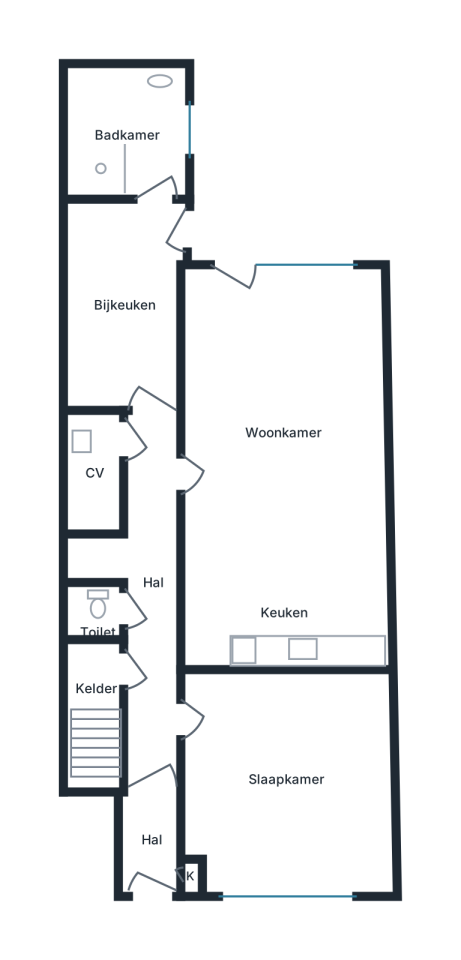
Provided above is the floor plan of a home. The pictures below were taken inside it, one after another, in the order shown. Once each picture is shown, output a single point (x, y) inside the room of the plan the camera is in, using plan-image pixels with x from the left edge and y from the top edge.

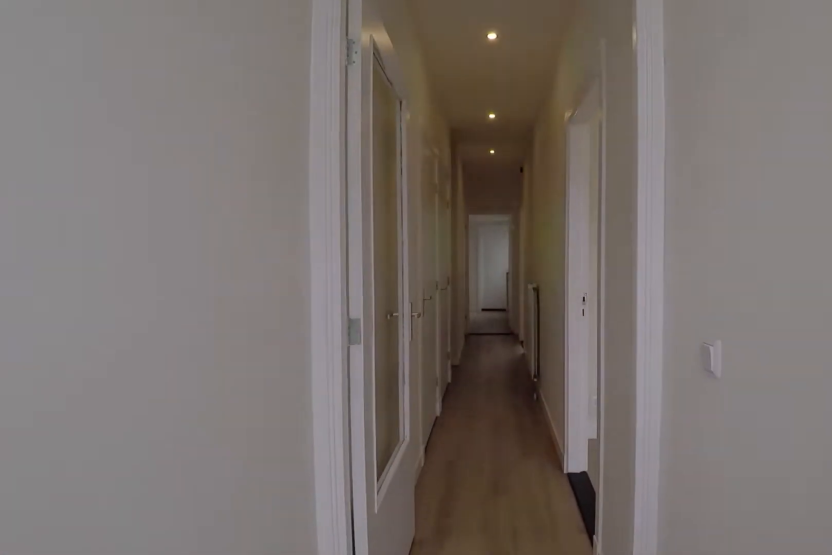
(151, 837)
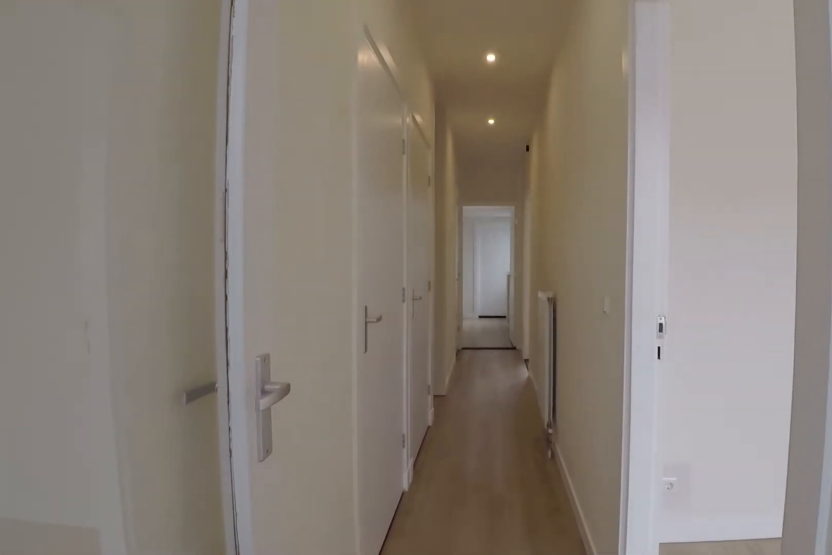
(146, 595)
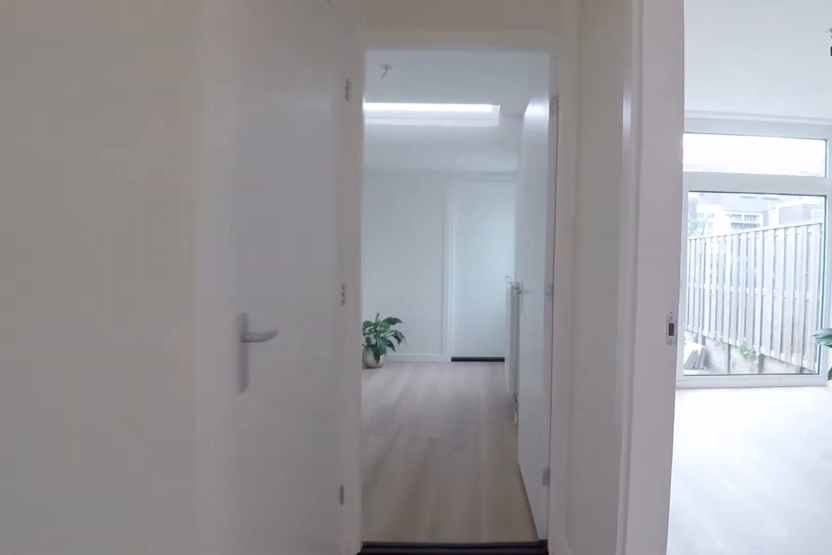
(146, 595)
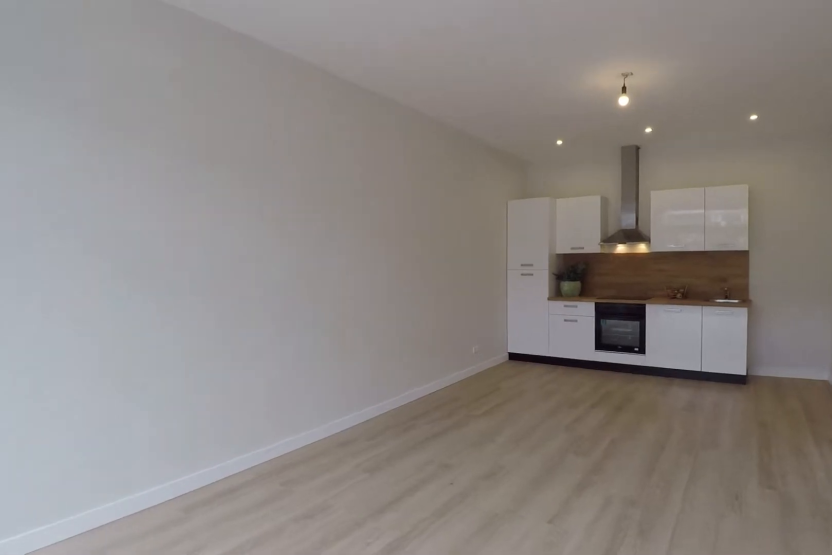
(282, 469)
